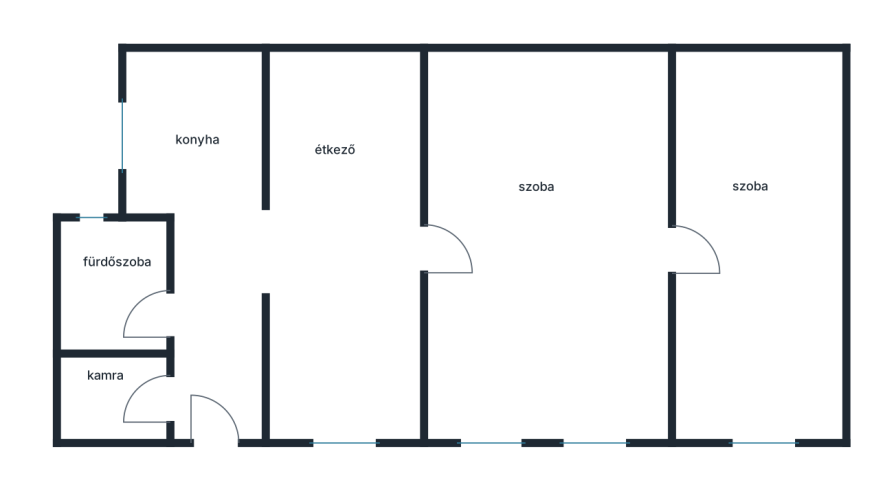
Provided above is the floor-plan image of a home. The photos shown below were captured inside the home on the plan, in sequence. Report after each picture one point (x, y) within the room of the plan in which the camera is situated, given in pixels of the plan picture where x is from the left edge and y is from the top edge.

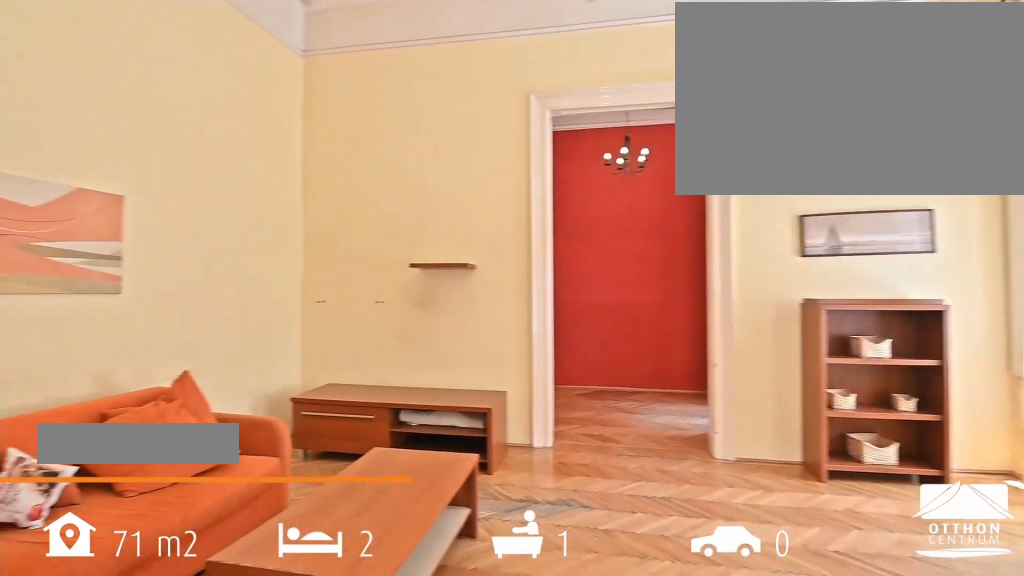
(550, 253)
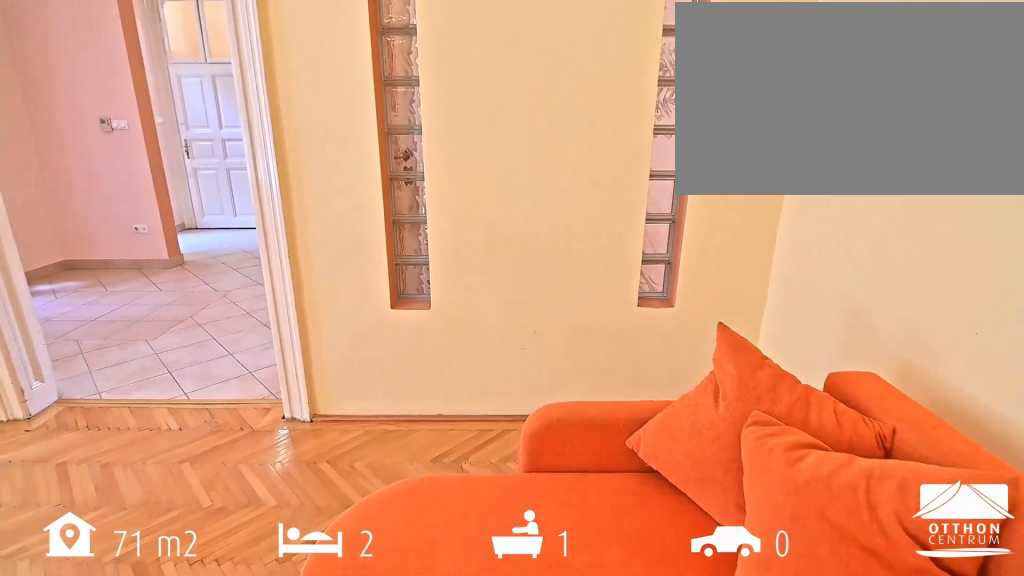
(550, 253)
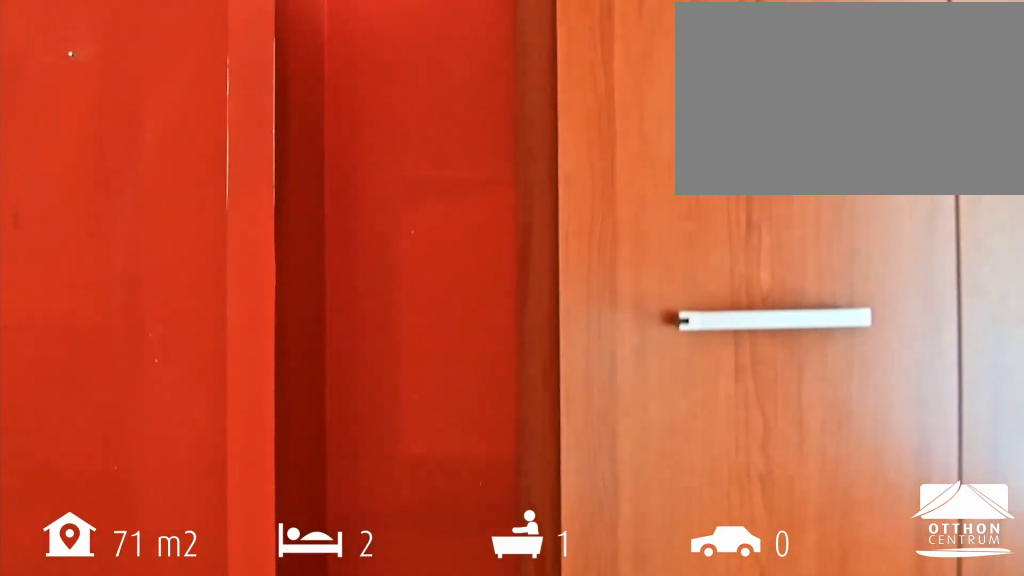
(759, 262)
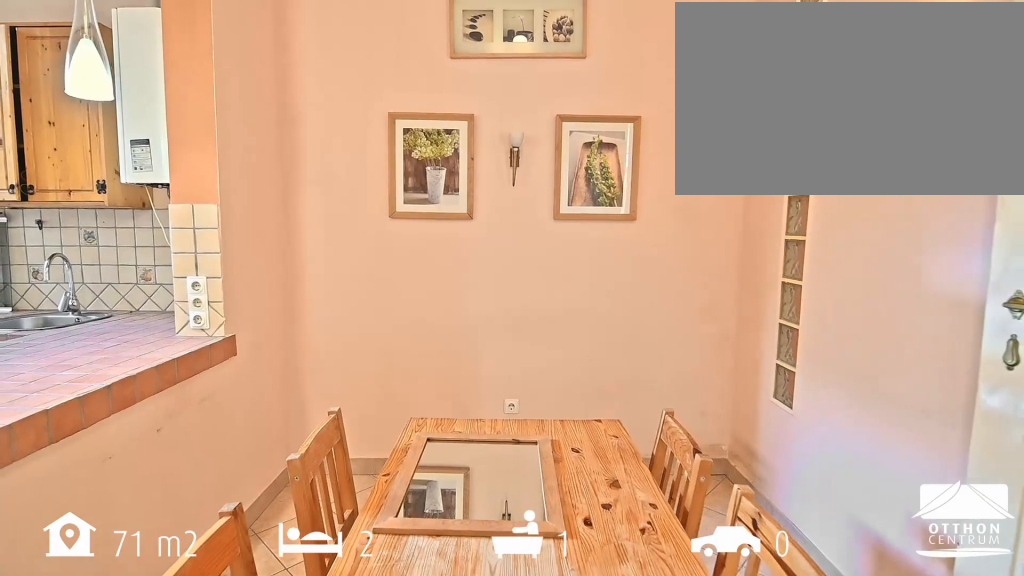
(345, 257)
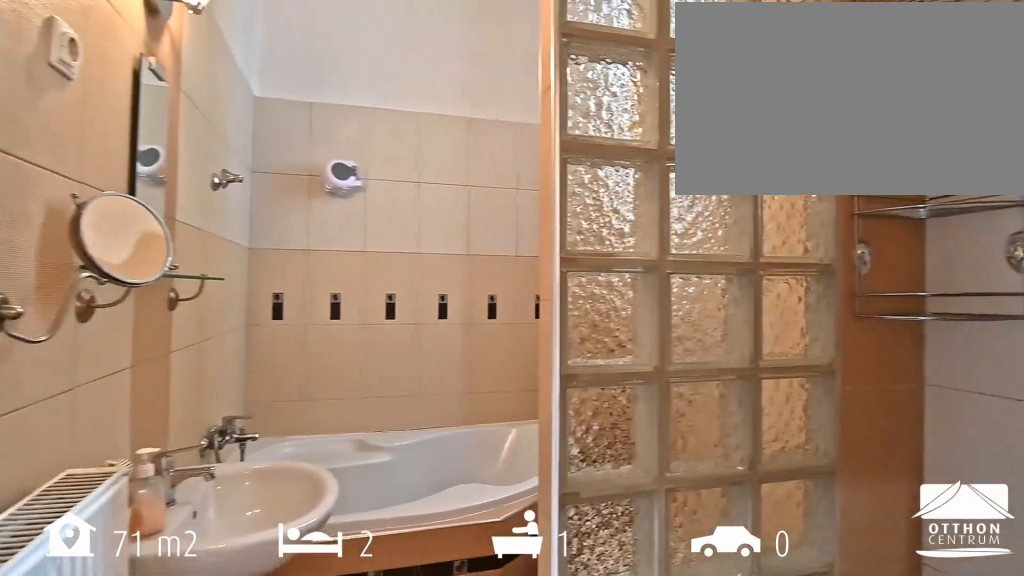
(118, 283)
